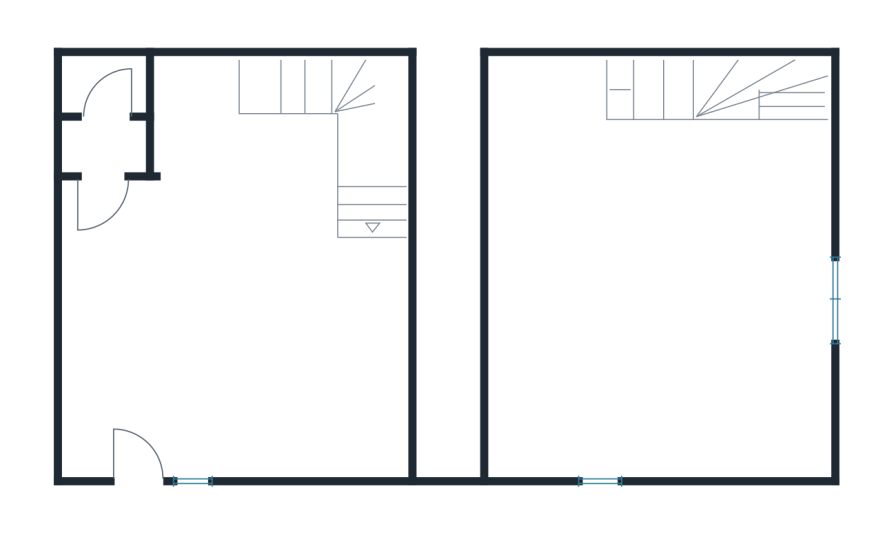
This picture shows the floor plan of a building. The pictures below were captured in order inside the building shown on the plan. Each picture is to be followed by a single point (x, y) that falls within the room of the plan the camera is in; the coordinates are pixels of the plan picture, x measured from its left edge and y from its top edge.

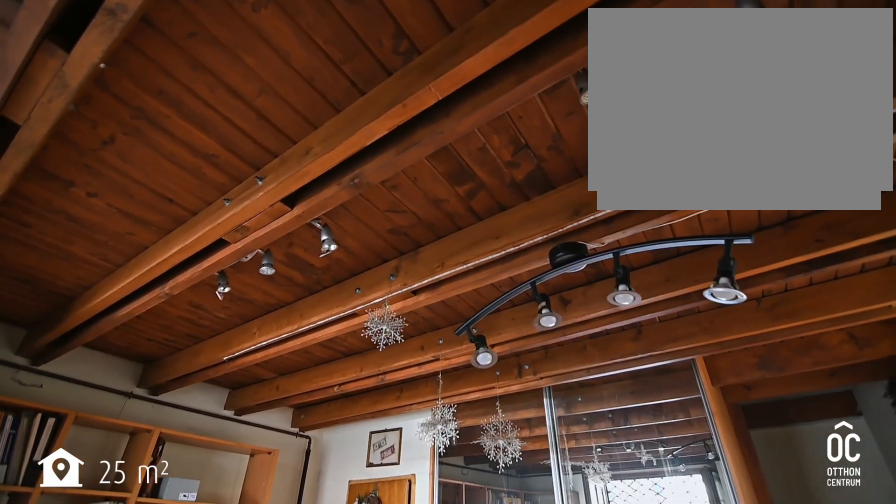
(235, 270)
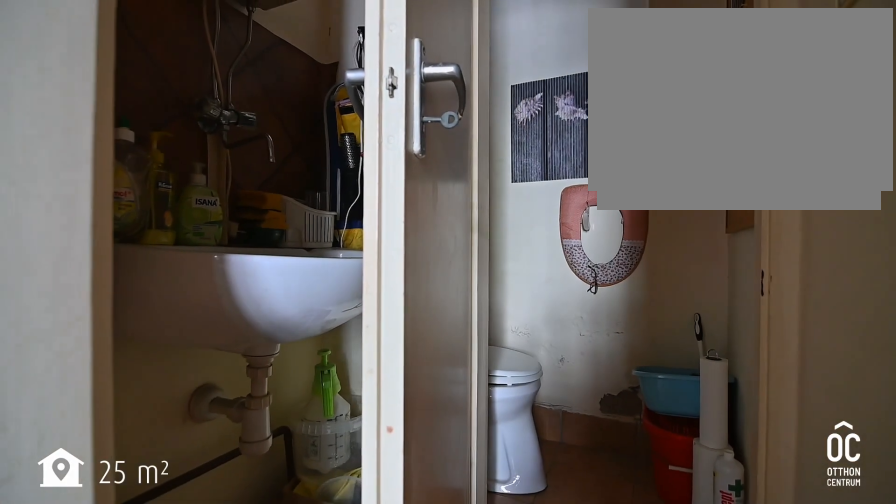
(100, 122)
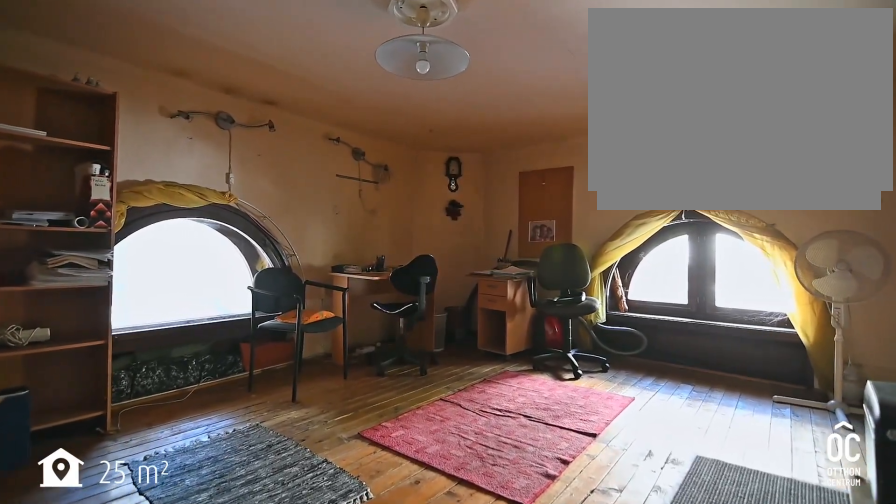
(646, 282)
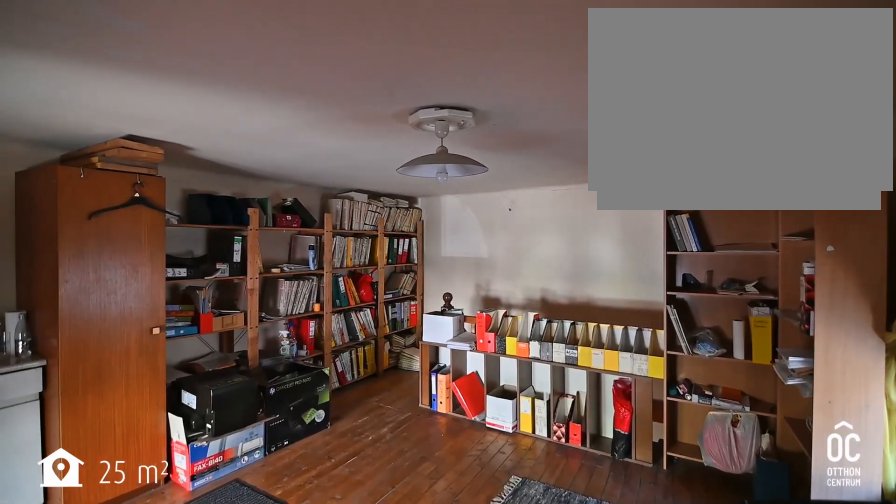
(646, 281)
